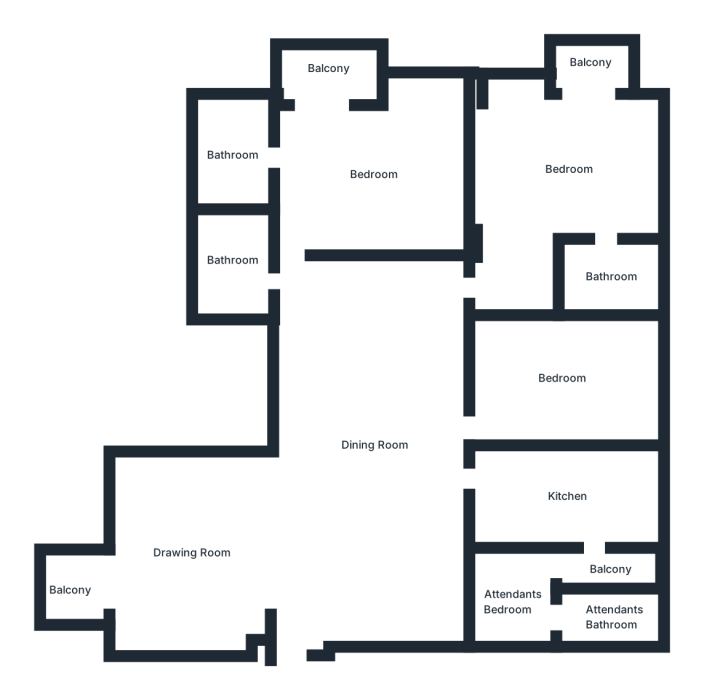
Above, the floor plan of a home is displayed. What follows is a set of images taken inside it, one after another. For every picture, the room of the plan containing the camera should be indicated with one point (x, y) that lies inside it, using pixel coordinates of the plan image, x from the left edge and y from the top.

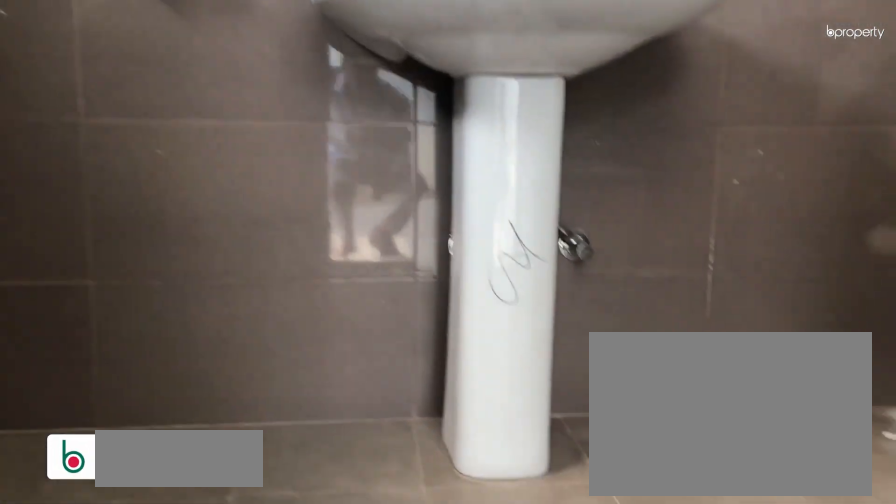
(611, 278)
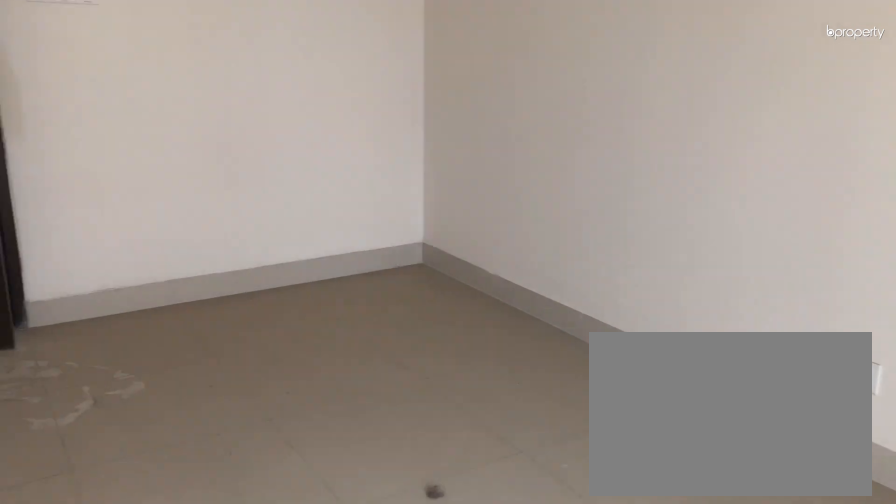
(564, 379)
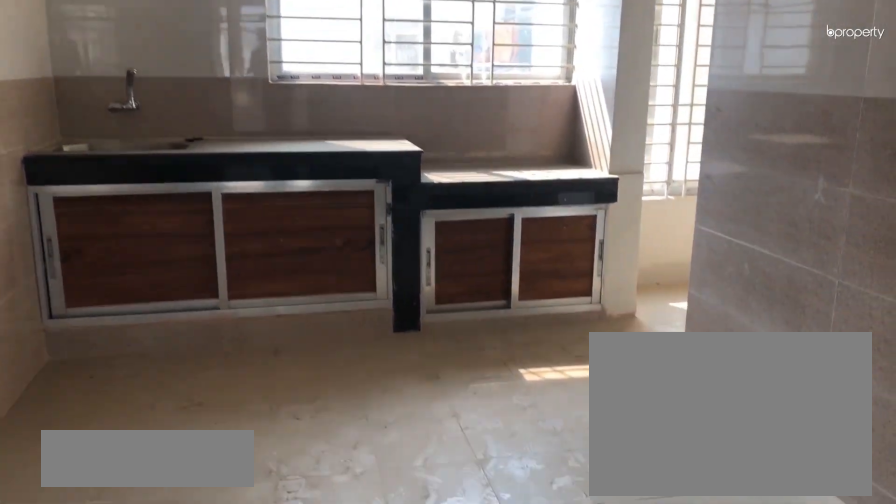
(566, 497)
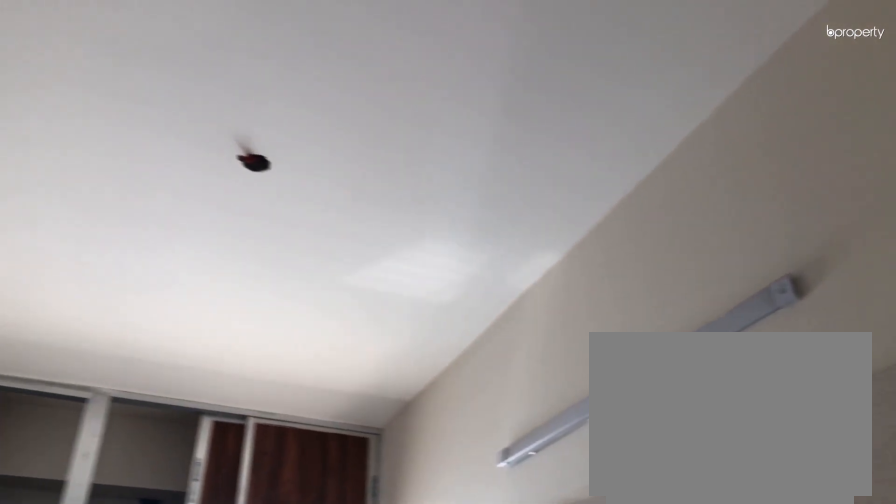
(566, 497)
